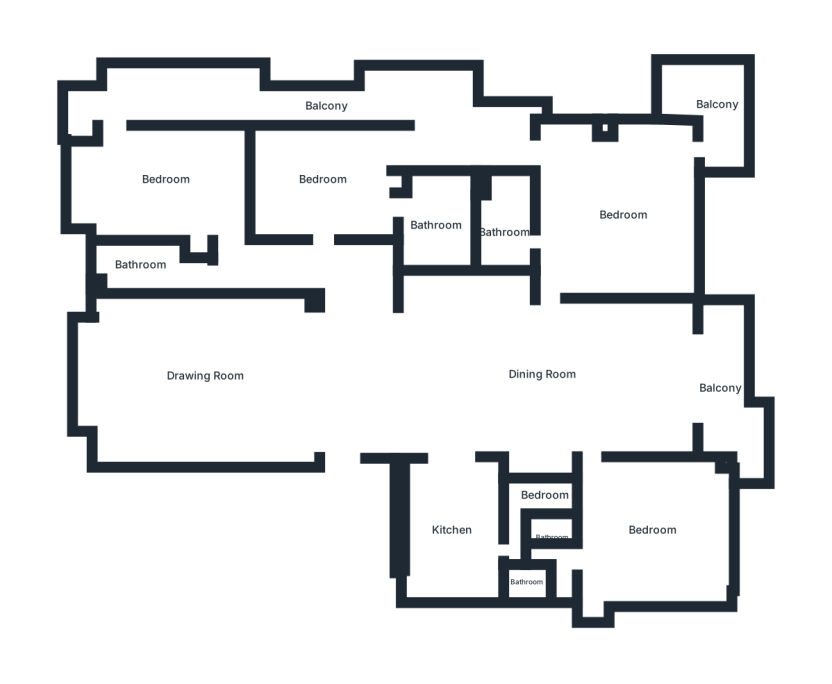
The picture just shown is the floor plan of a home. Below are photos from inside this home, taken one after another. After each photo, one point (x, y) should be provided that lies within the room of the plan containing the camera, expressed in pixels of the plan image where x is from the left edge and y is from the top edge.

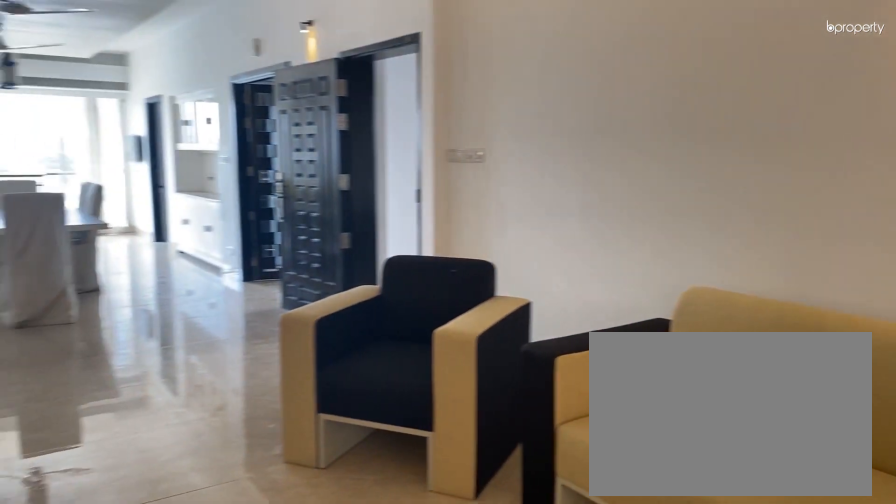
(208, 383)
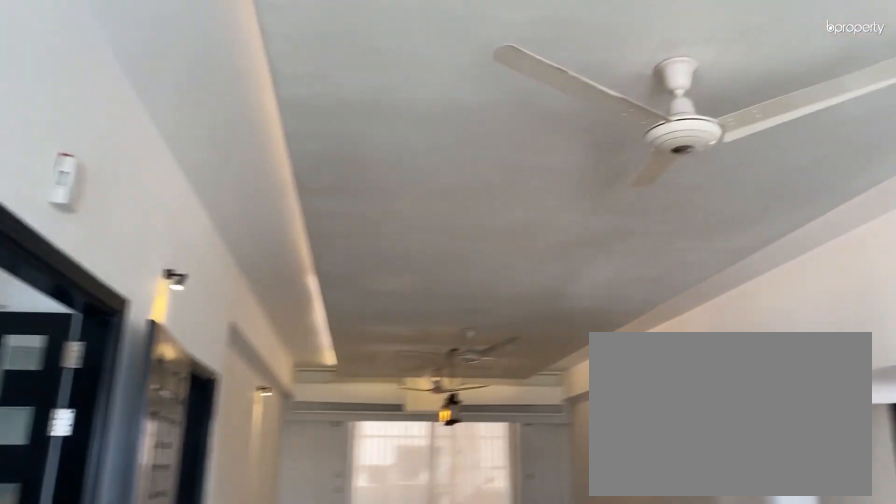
(539, 374)
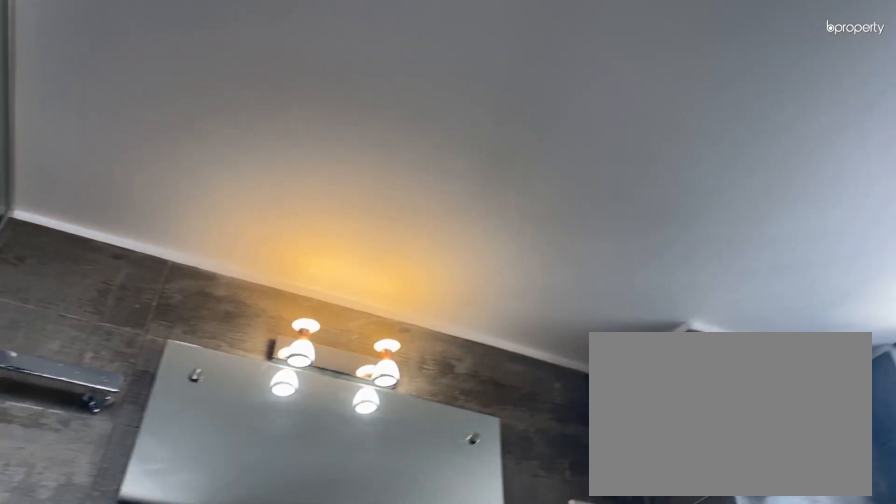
(499, 230)
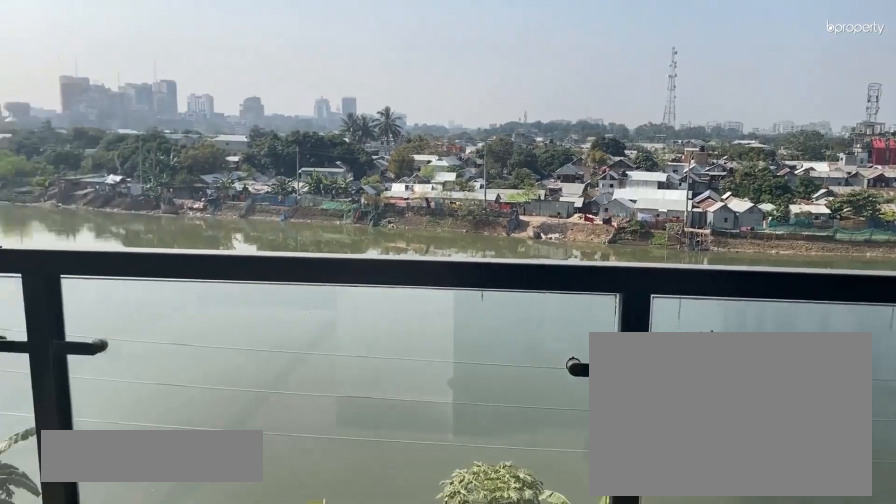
(717, 104)
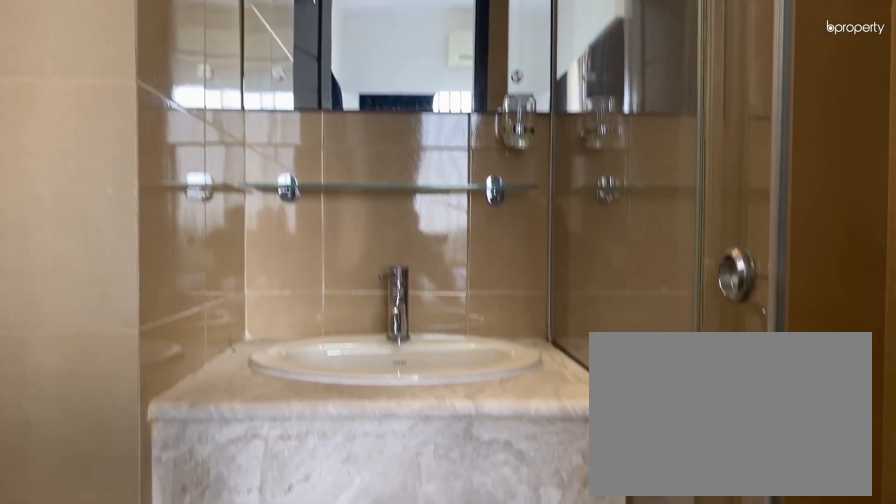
(552, 540)
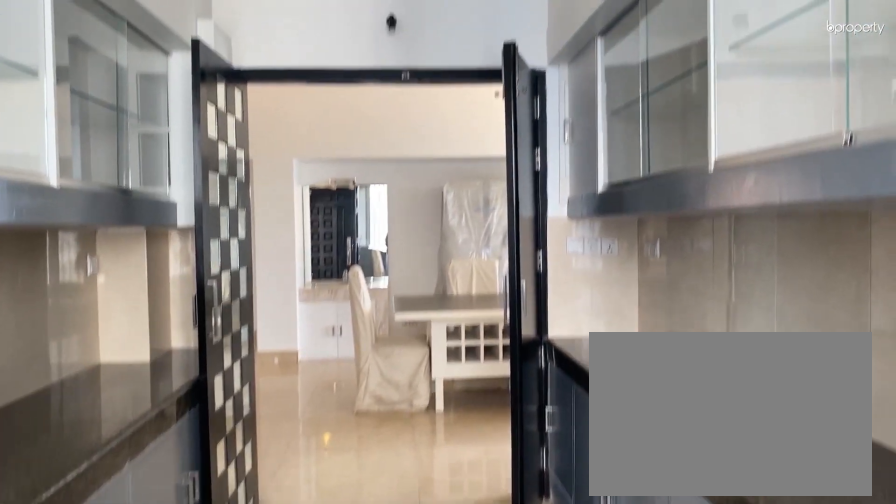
(451, 527)
